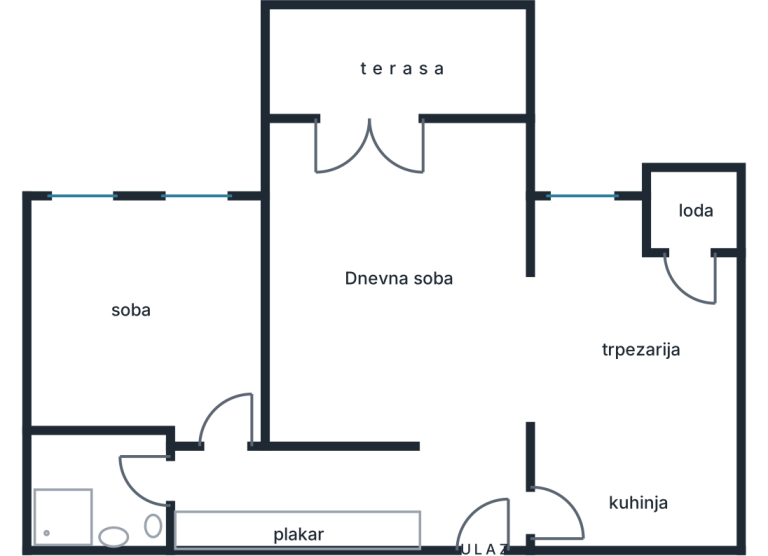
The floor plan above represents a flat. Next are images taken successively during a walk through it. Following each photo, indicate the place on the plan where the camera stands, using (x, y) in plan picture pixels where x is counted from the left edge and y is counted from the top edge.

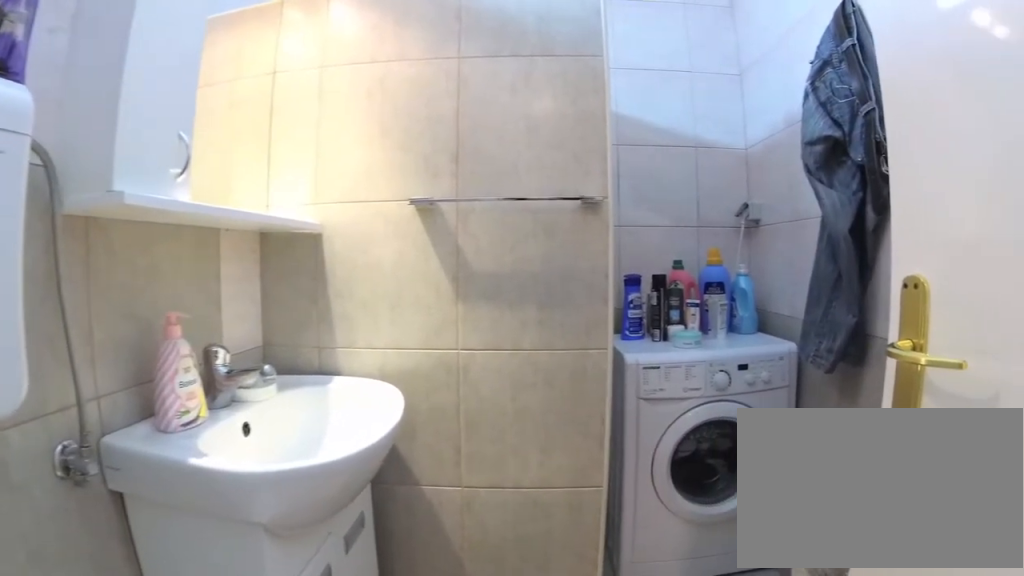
(182, 479)
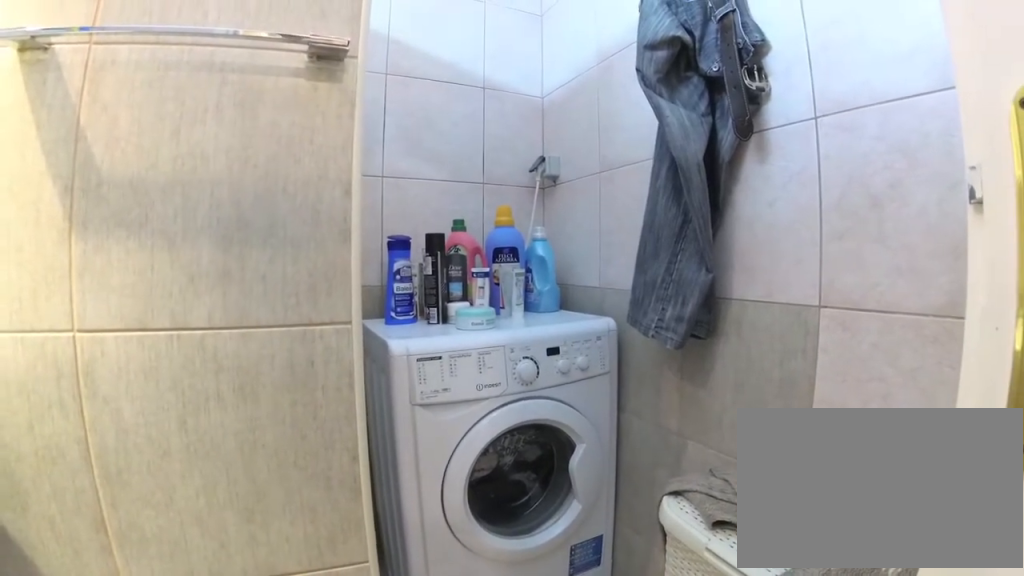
(134, 478)
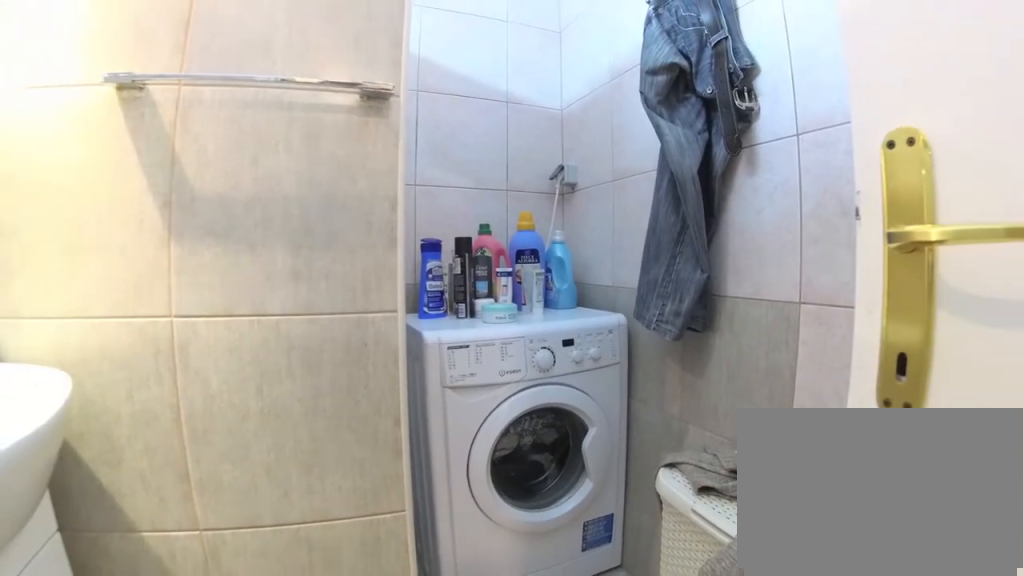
(150, 479)
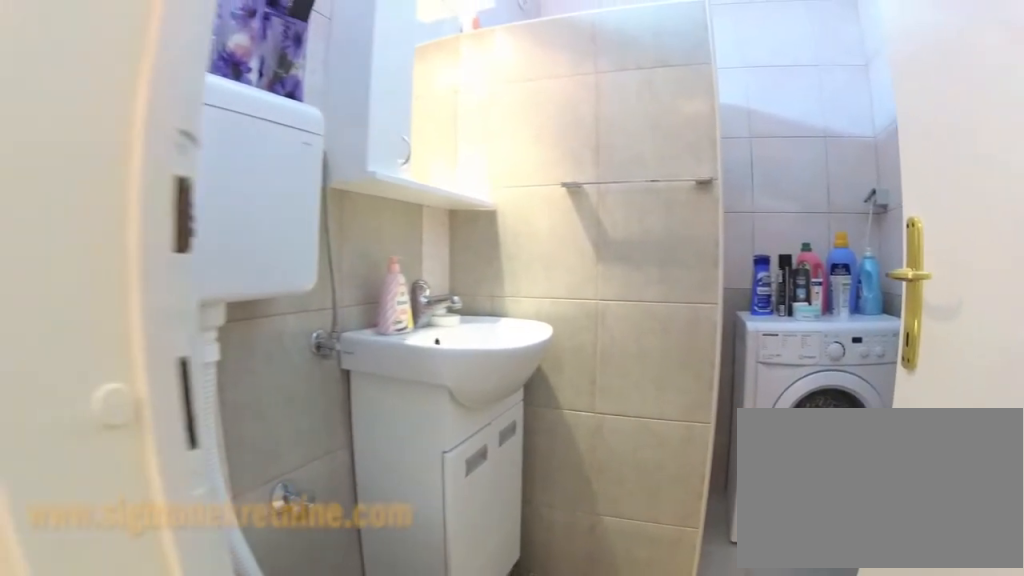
(206, 473)
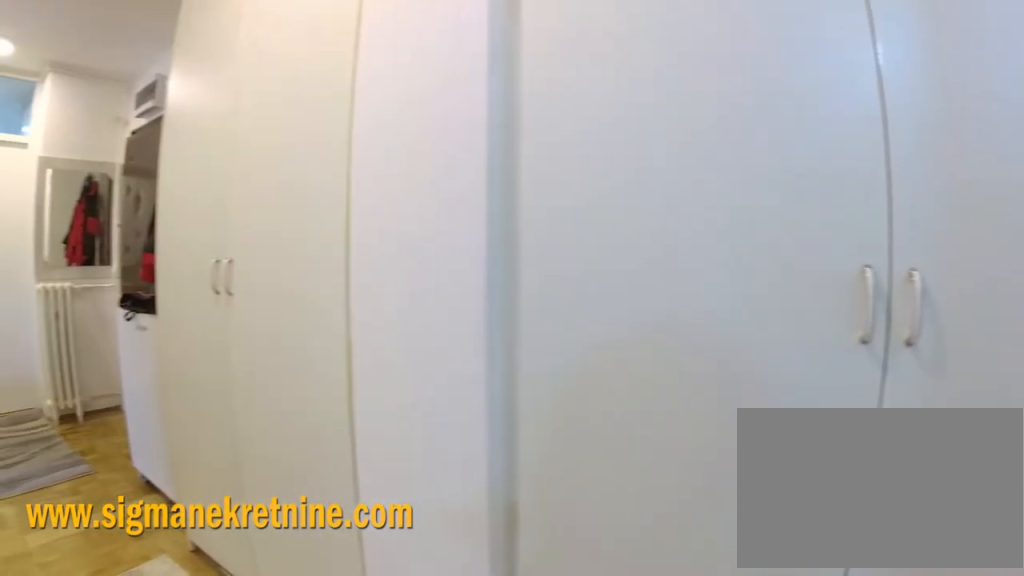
(186, 460)
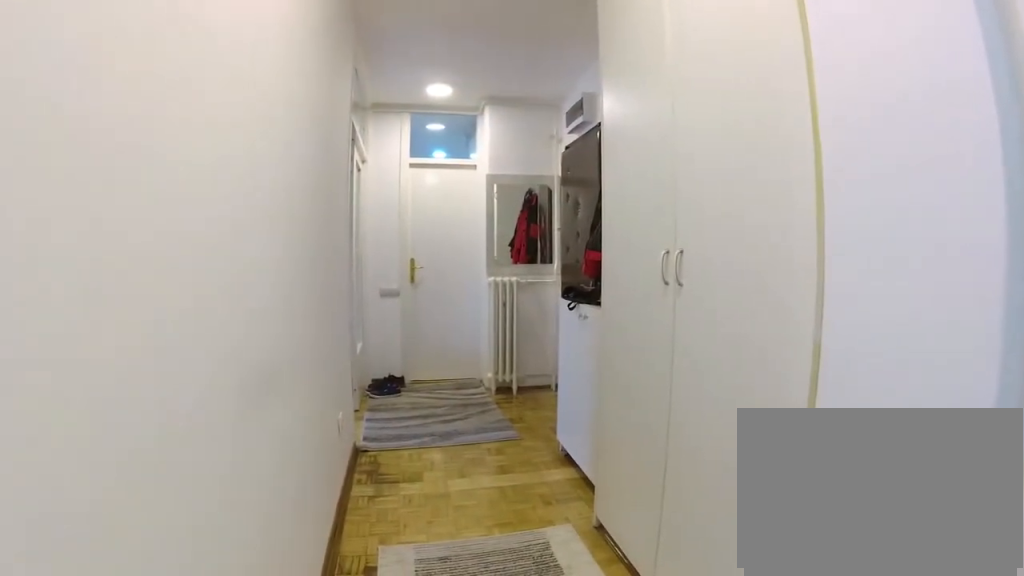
(184, 475)
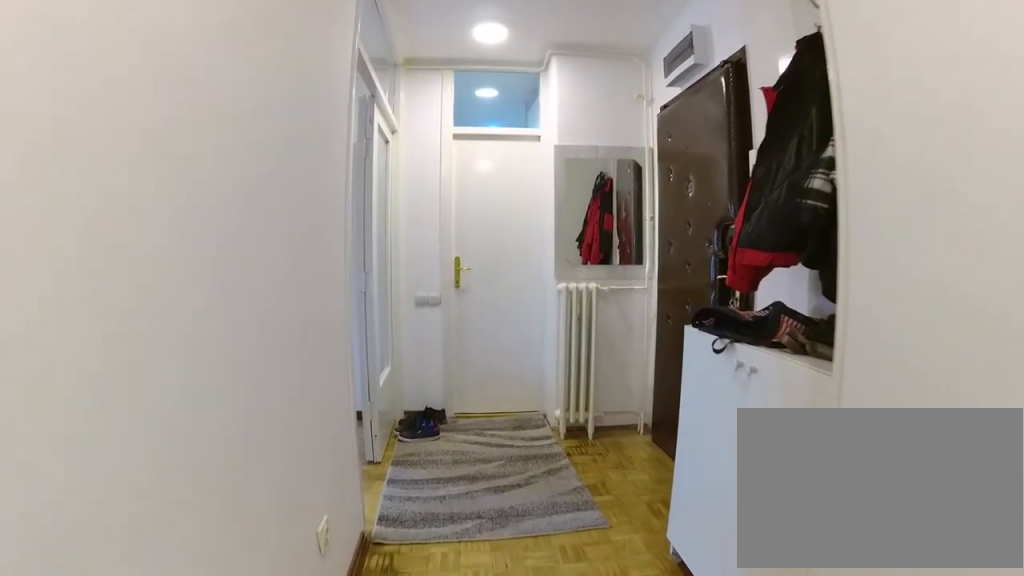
(246, 475)
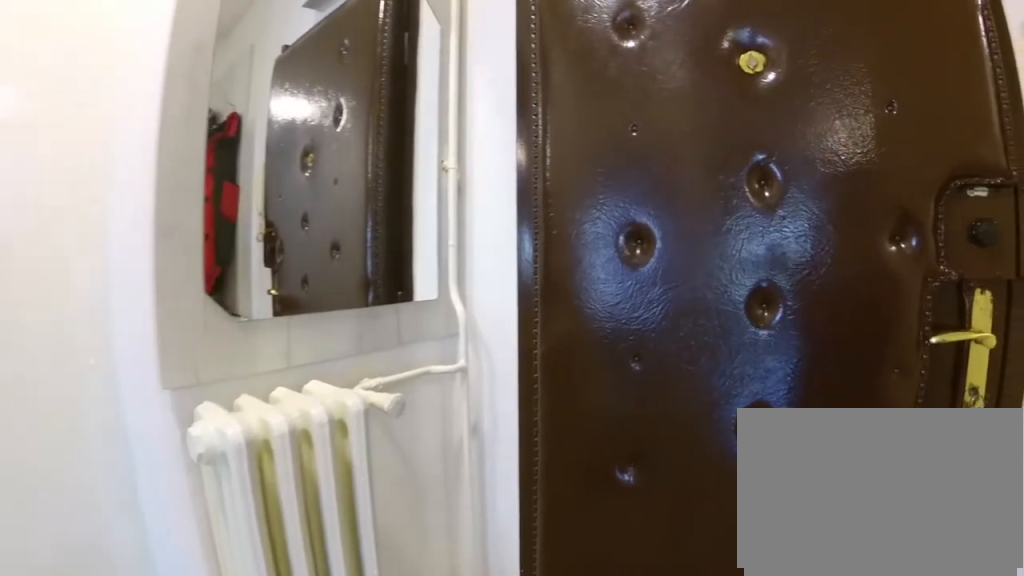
(448, 474)
